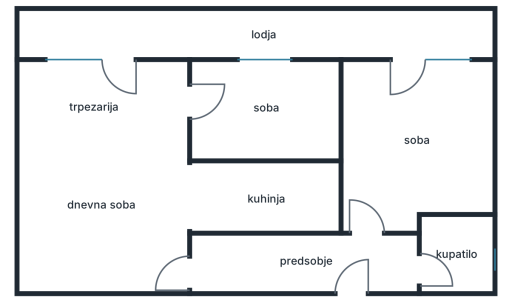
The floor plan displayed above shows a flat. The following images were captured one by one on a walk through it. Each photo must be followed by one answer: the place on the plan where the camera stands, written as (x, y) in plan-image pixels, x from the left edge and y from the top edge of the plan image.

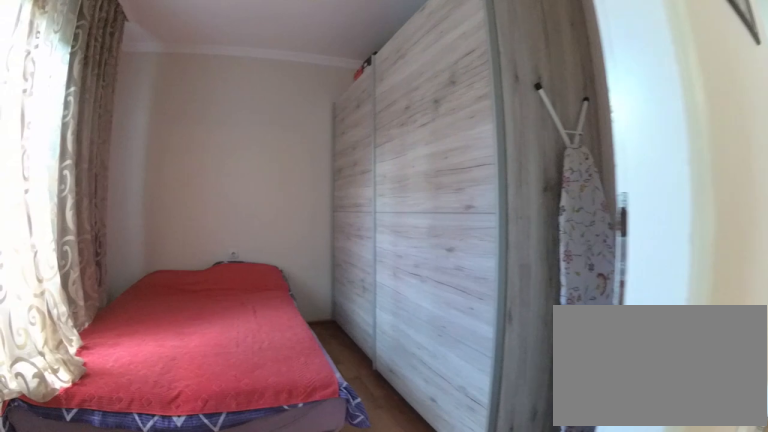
(145, 111)
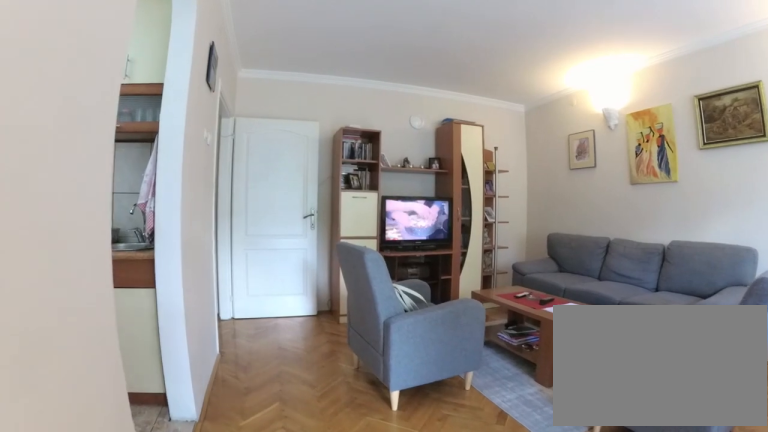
(169, 115)
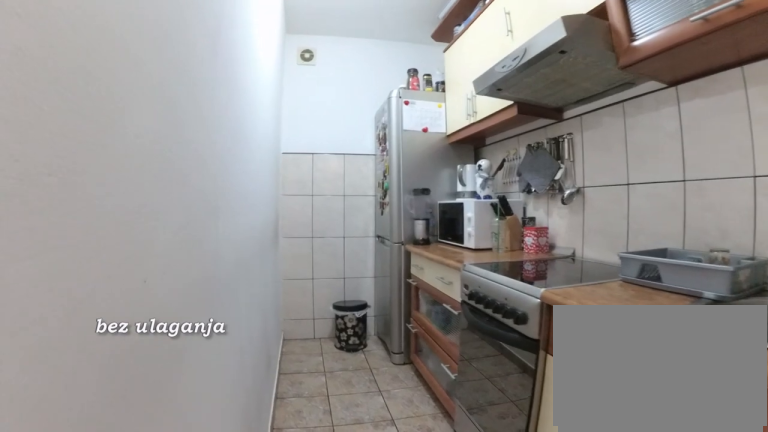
(184, 192)
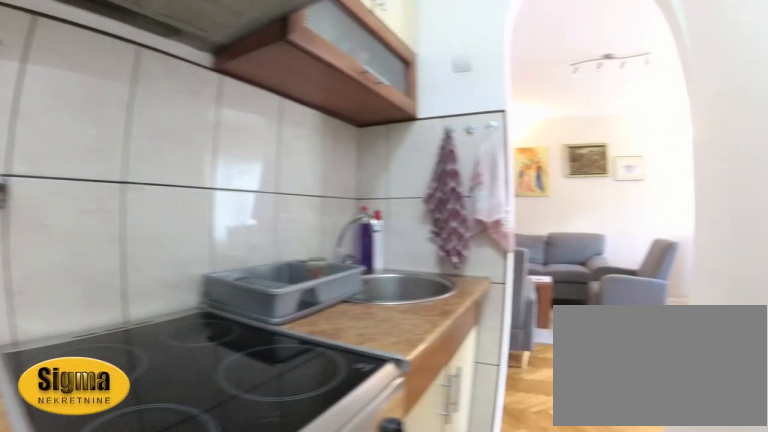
(326, 187)
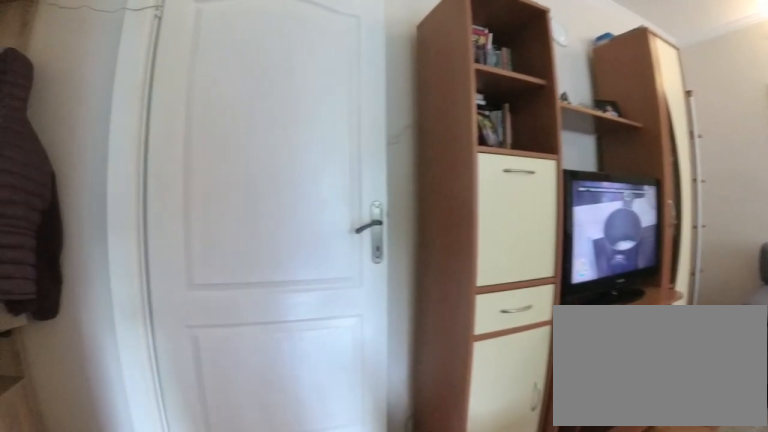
(164, 206)
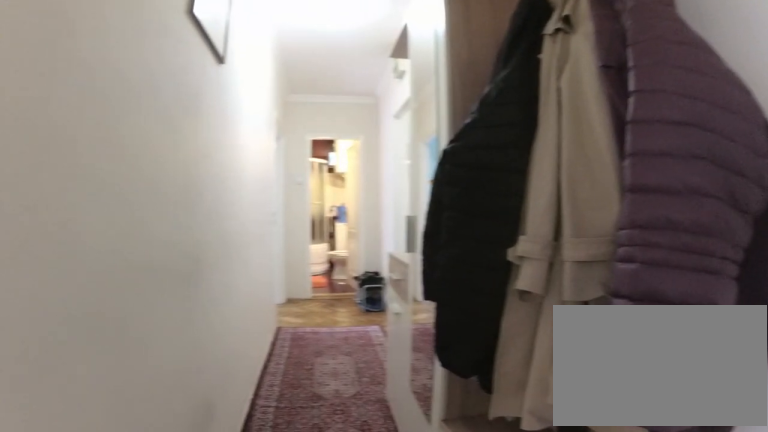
(164, 248)
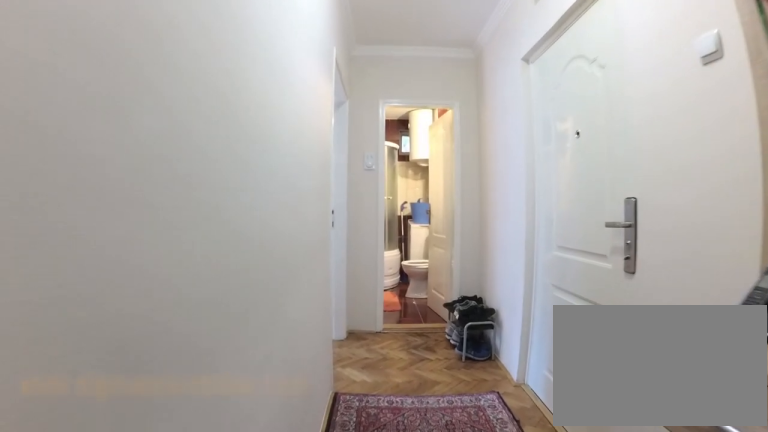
(257, 259)
